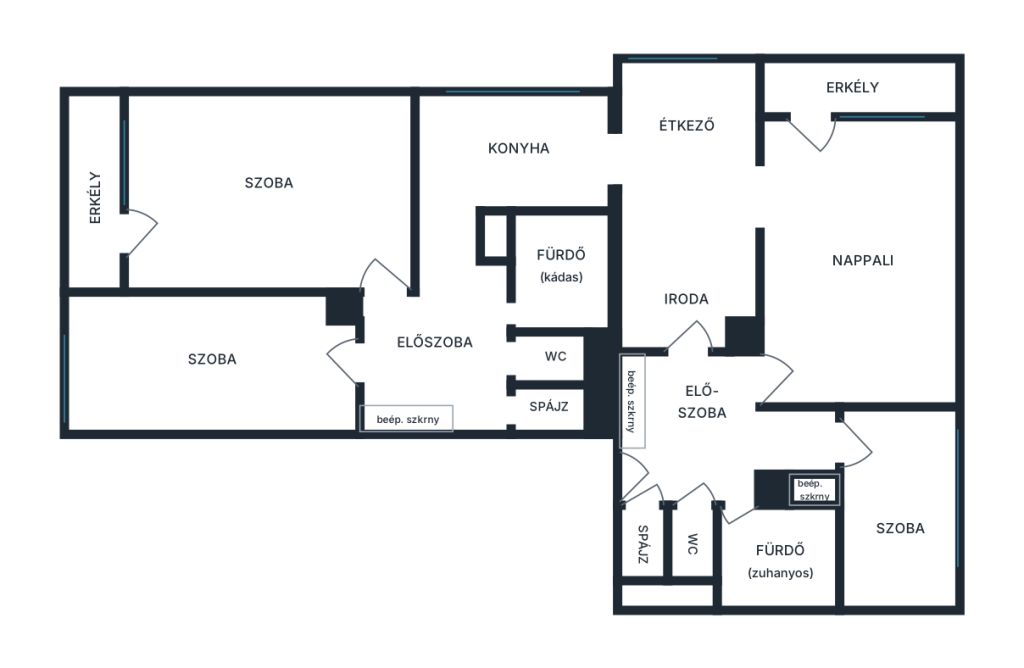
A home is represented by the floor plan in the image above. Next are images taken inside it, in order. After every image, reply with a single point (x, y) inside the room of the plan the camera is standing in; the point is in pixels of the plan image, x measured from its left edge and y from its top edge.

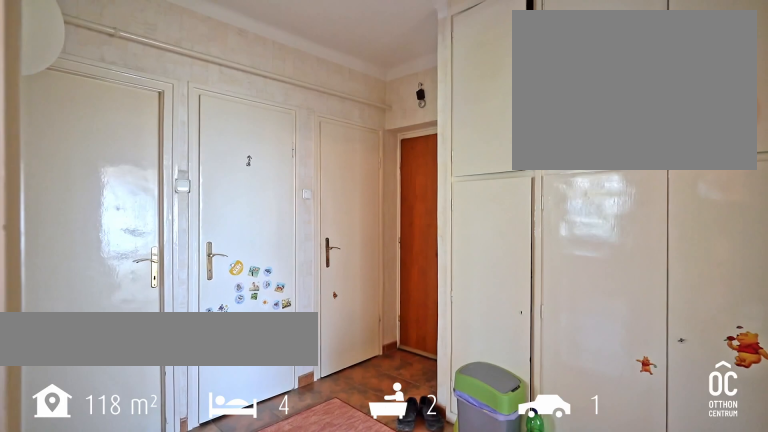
(451, 343)
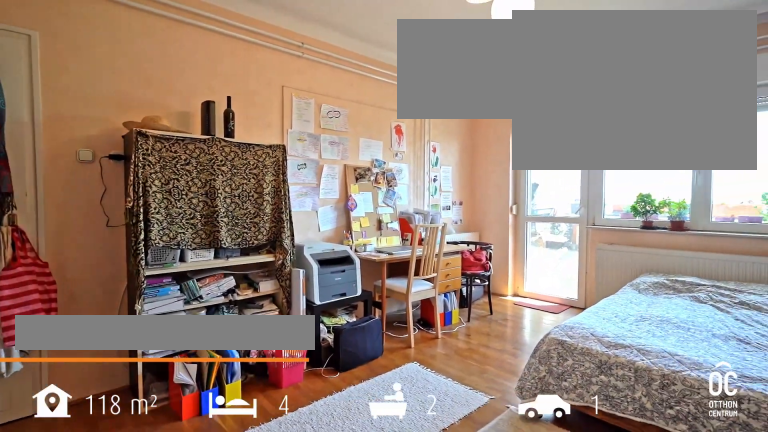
(269, 191)
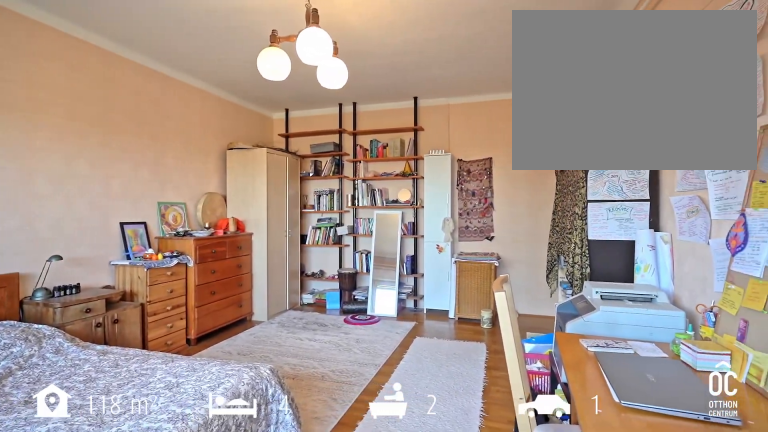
(268, 192)
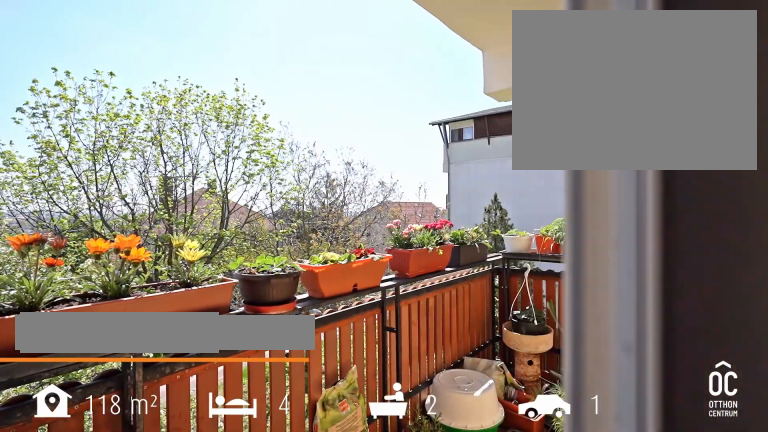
(95, 197)
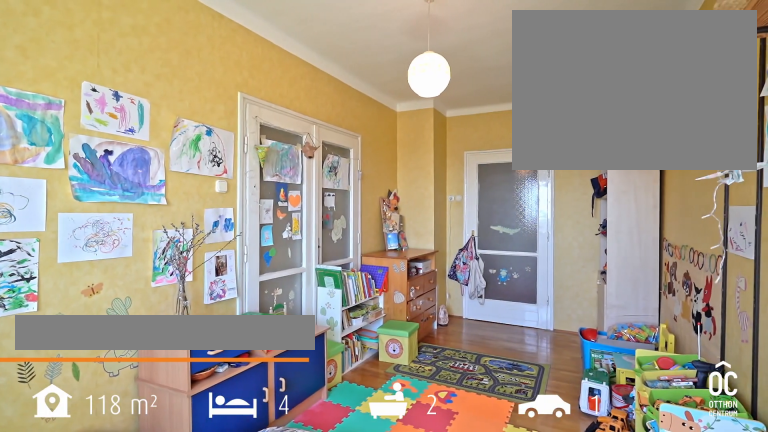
(218, 358)
